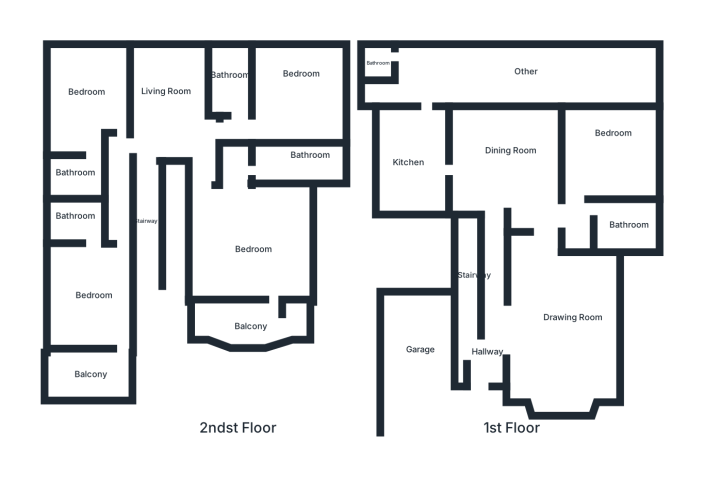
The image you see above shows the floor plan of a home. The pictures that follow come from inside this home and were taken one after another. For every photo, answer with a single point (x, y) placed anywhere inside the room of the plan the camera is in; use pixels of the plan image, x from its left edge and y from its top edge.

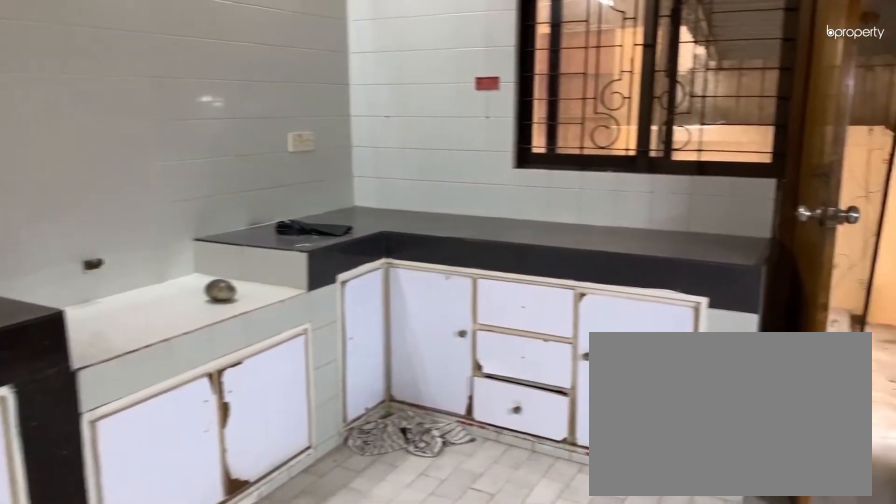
(397, 161)
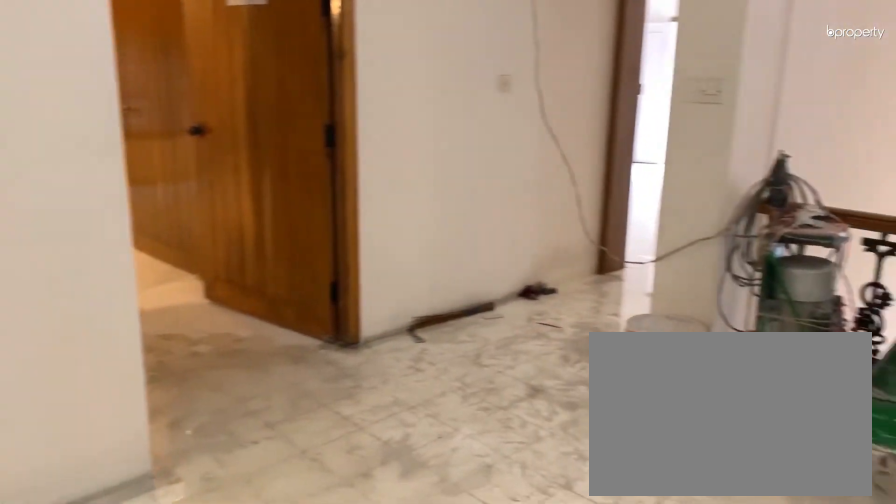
(166, 92)
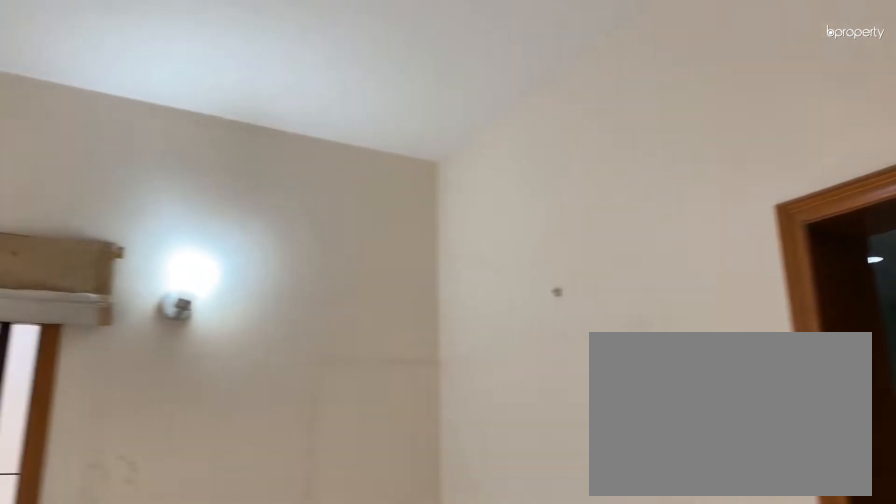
(89, 300)
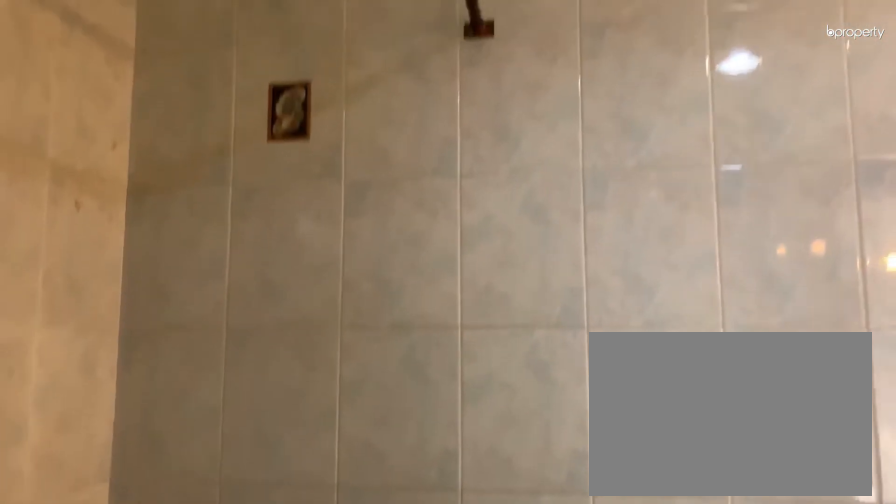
(74, 217)
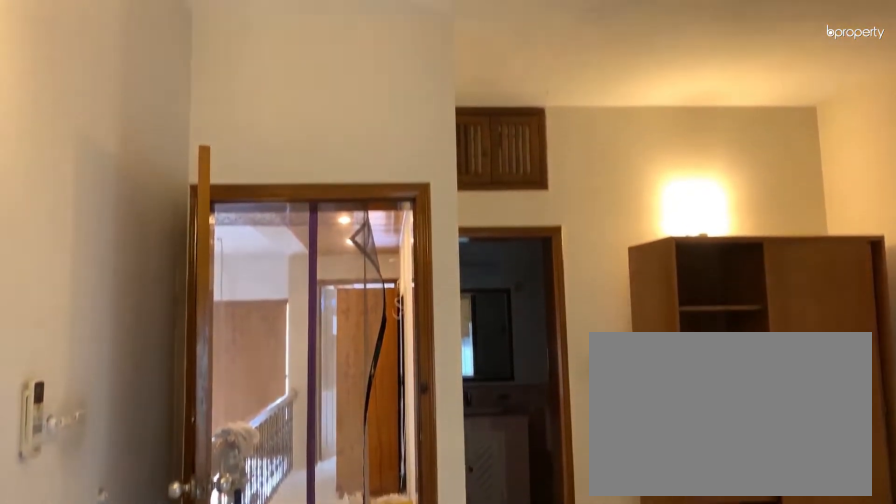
(85, 92)
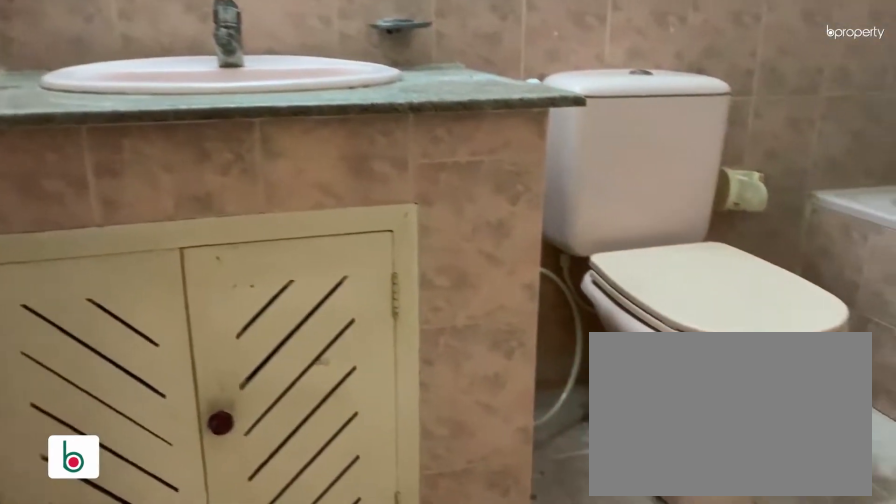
(70, 182)
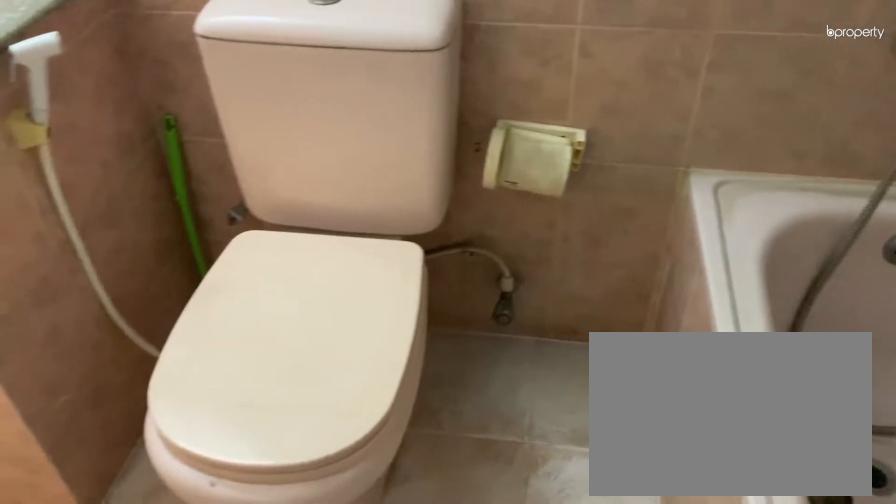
(70, 182)
